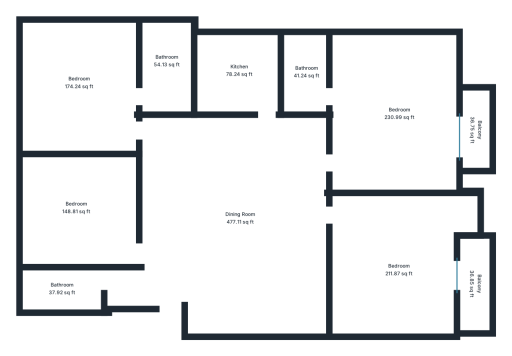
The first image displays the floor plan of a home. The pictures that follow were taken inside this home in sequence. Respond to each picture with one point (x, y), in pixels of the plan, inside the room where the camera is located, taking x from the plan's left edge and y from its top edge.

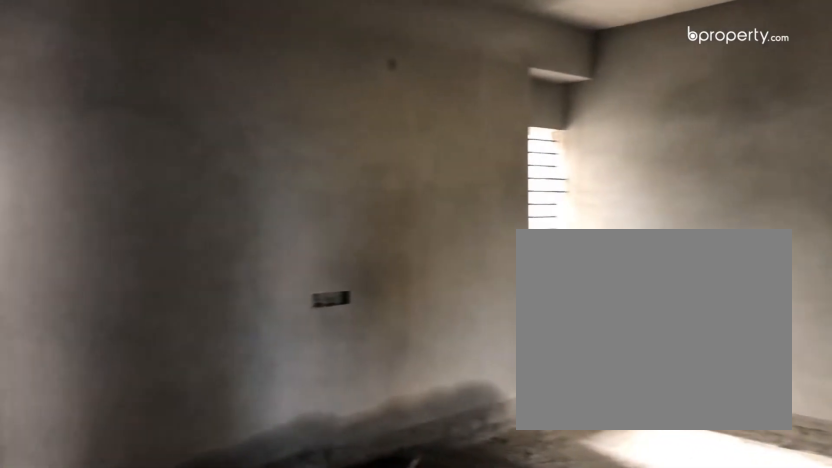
(241, 220)
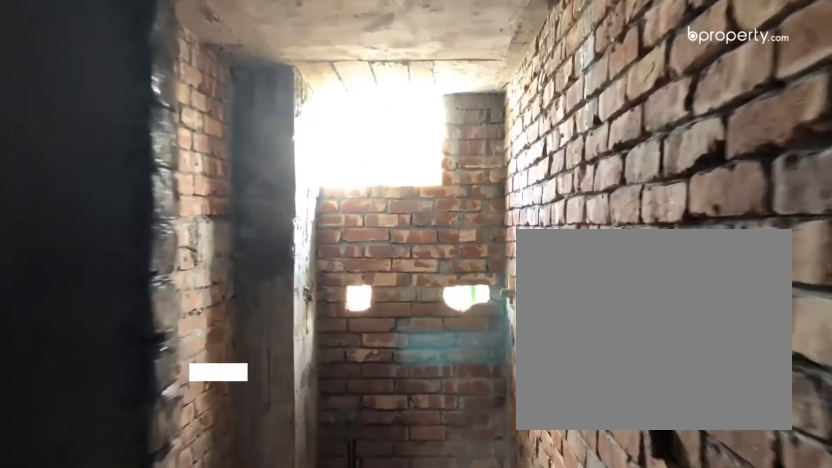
(59, 288)
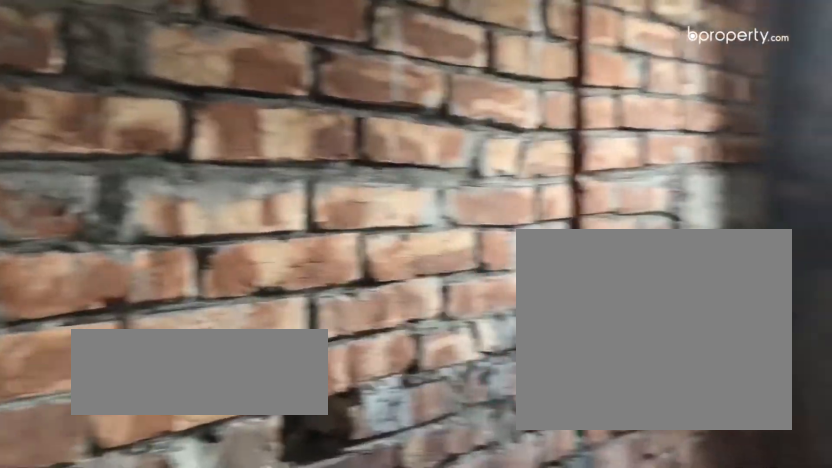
(59, 288)
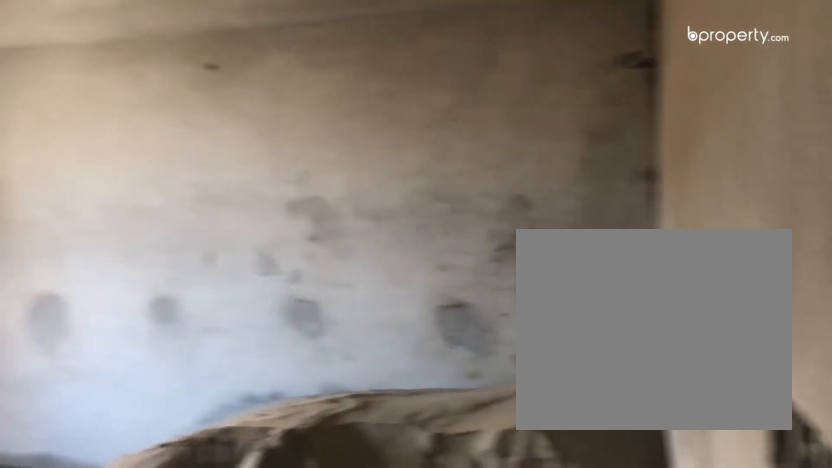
(78, 212)
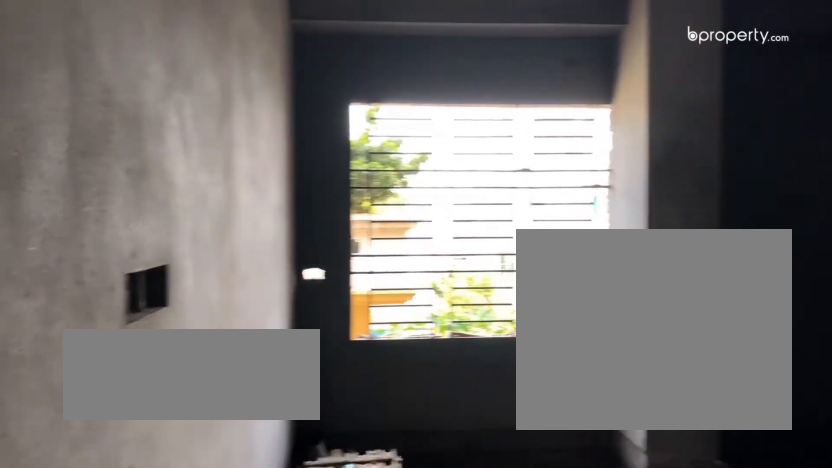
(80, 83)
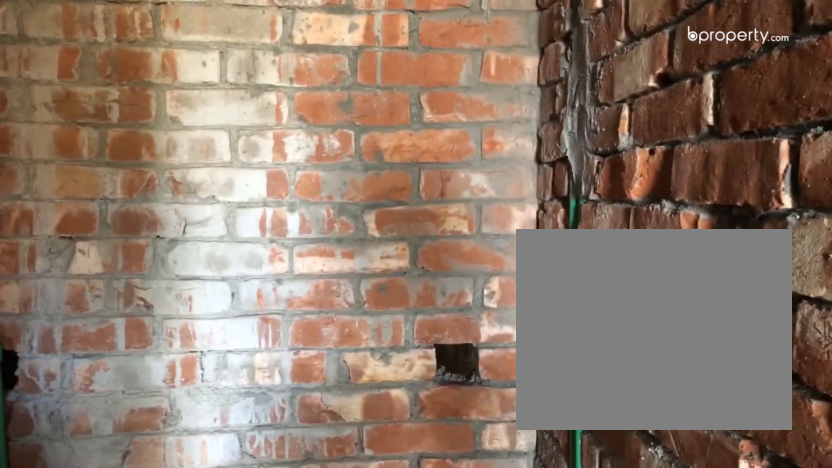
(167, 64)
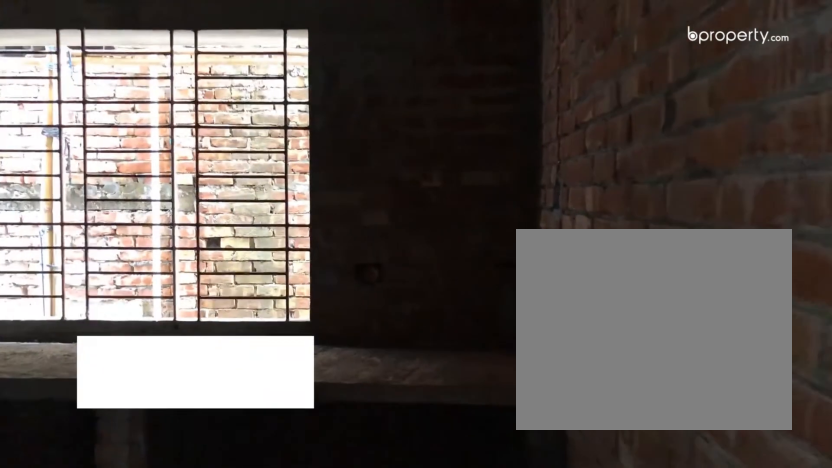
(244, 71)
